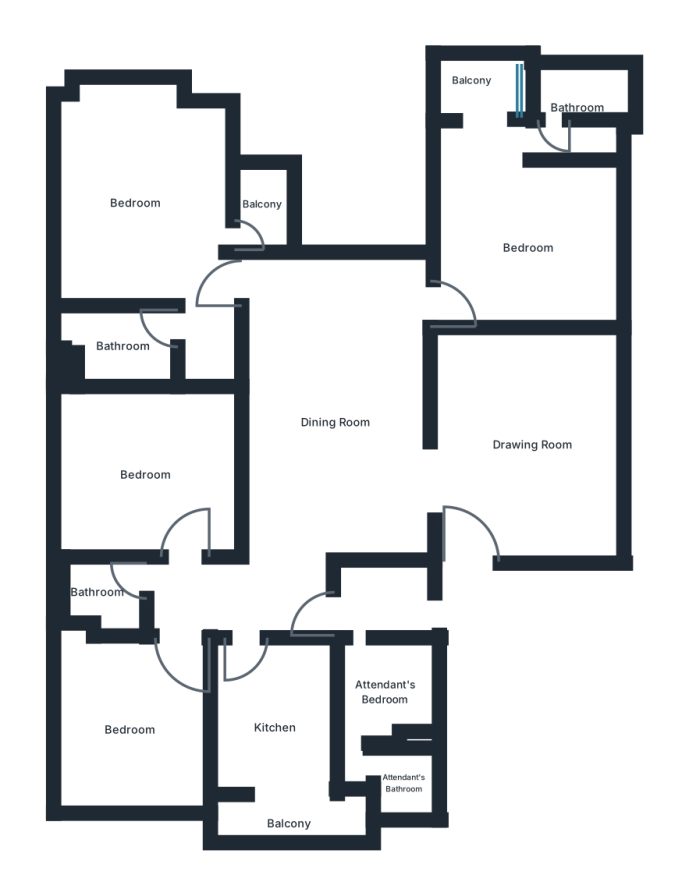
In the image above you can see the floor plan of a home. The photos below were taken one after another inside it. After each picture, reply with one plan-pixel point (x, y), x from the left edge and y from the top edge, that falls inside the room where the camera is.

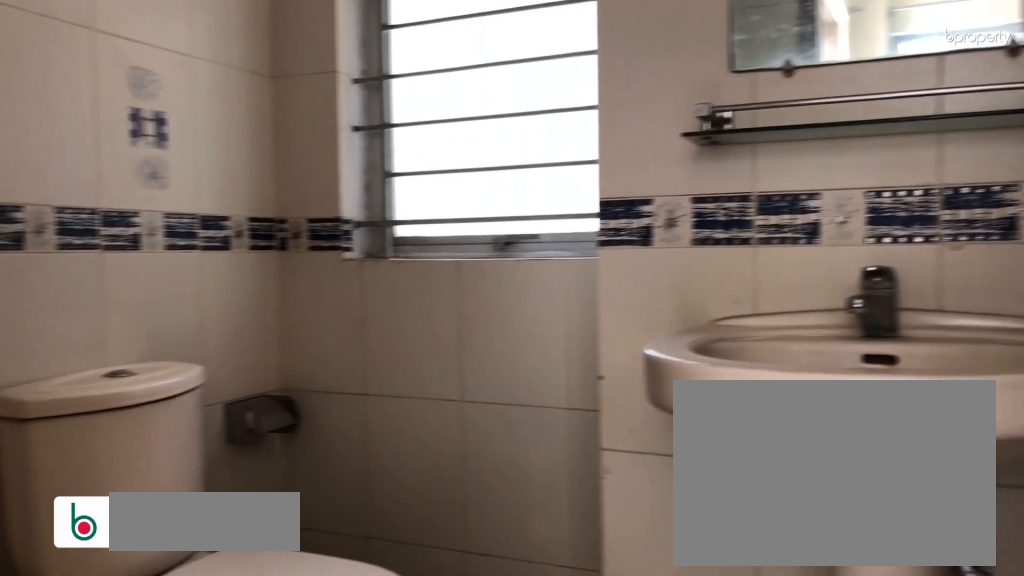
(577, 110)
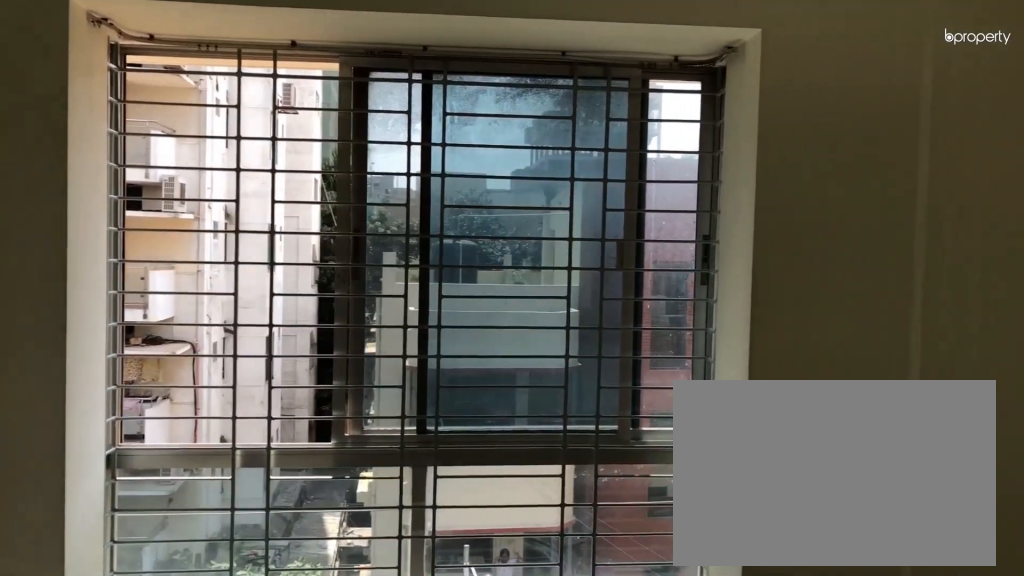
(131, 204)
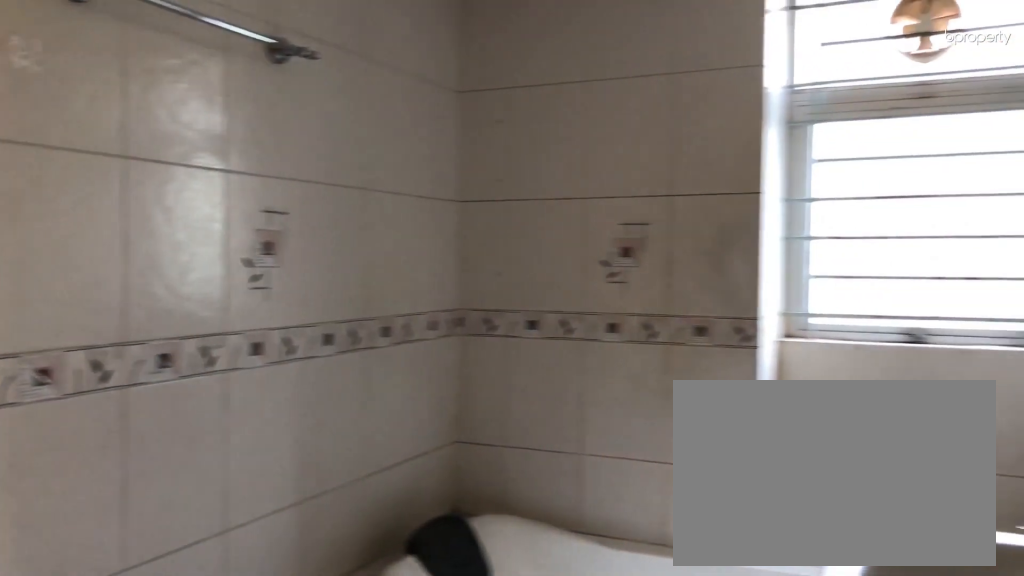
(121, 345)
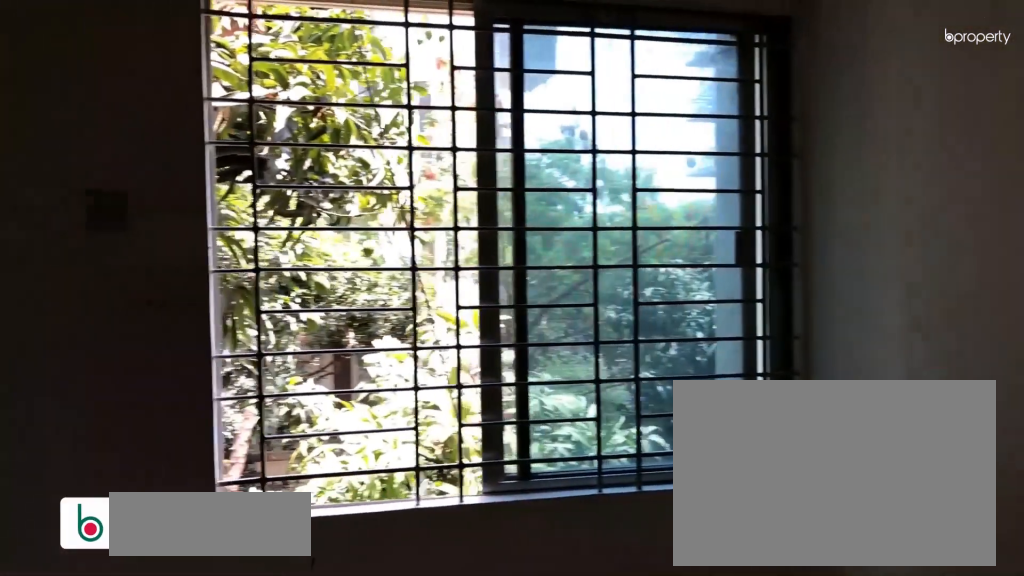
(144, 476)
